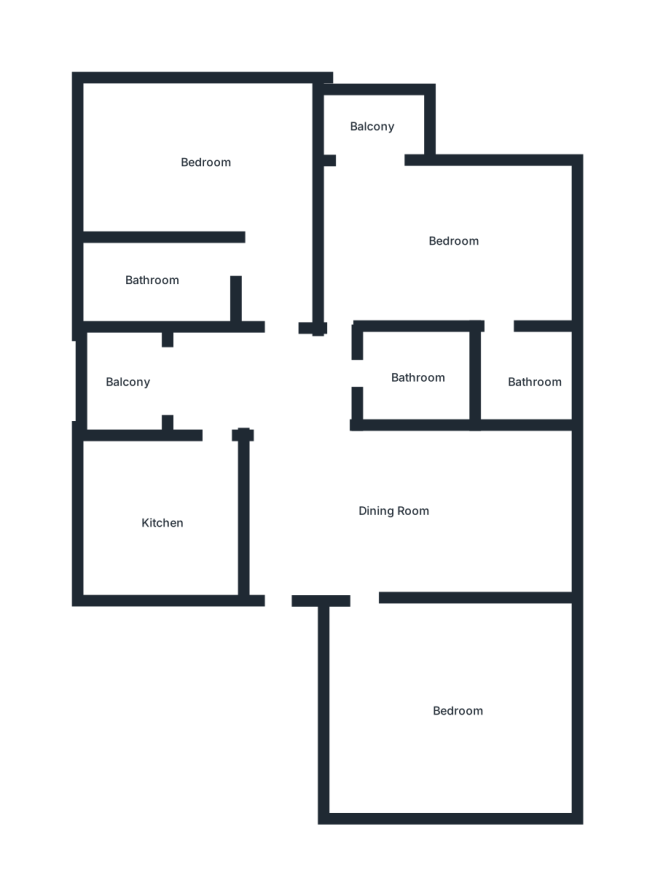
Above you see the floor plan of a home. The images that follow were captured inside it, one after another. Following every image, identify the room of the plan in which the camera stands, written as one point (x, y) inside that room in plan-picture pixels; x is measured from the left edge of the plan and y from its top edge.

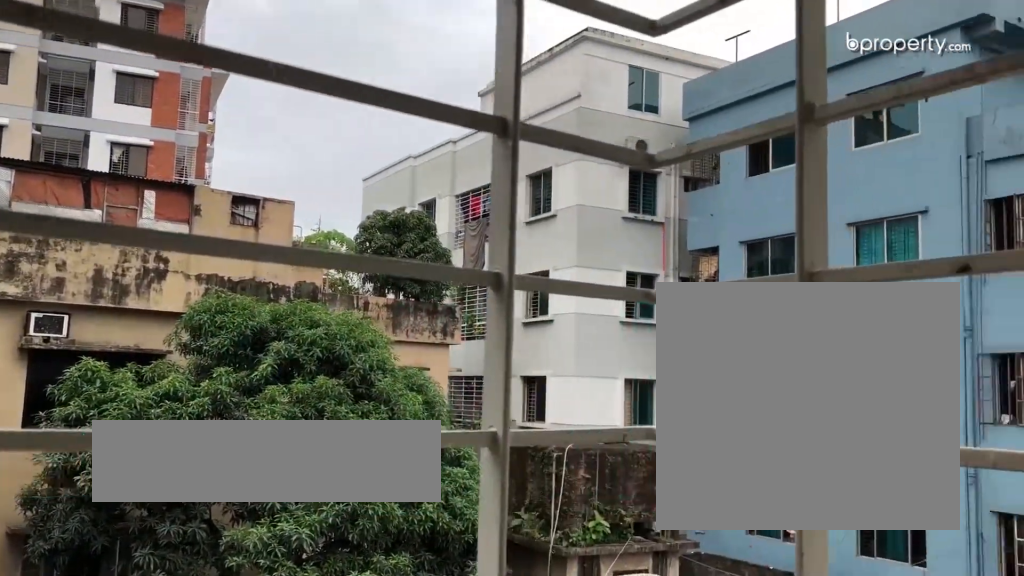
(375, 125)
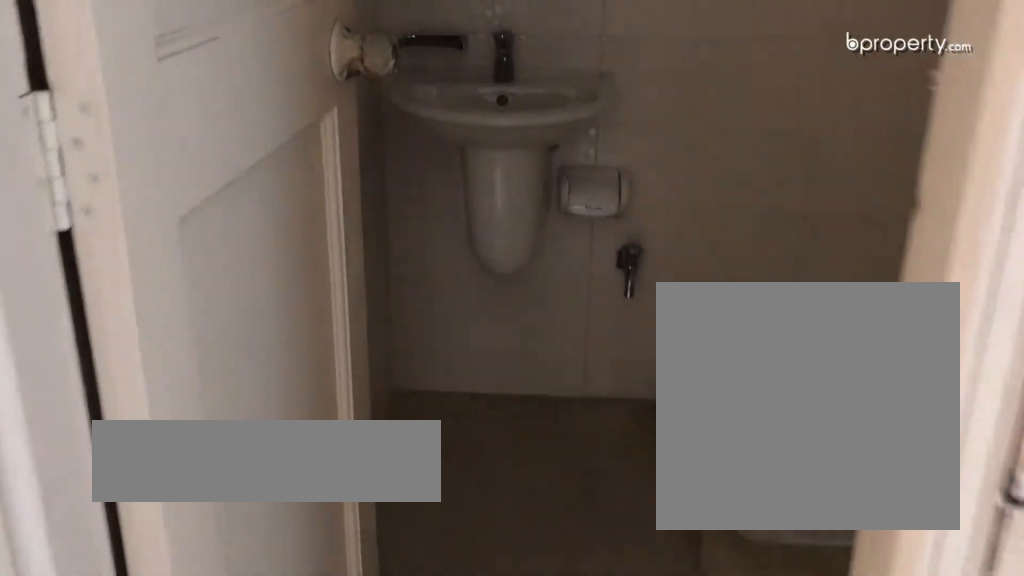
(418, 376)
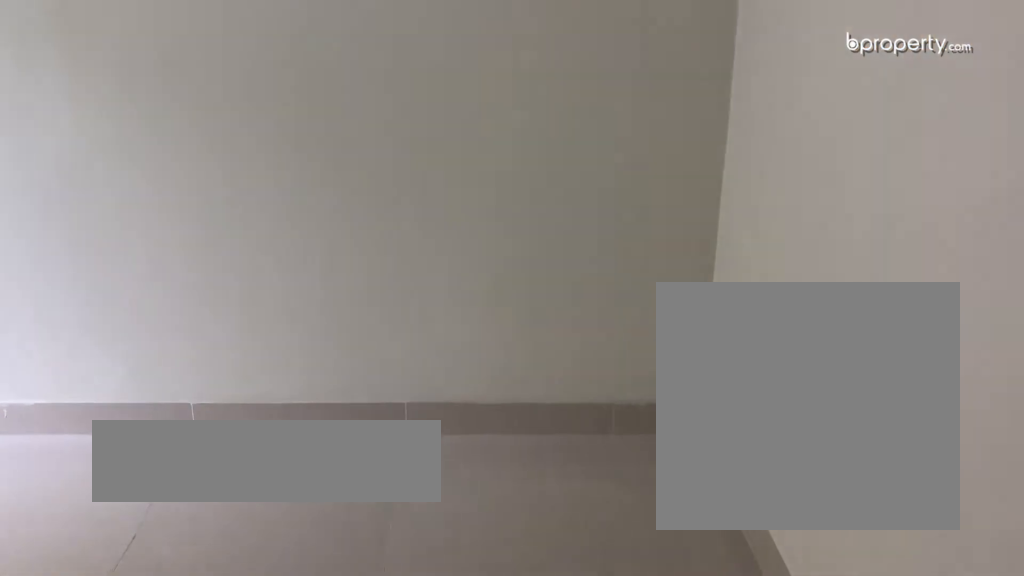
(461, 710)
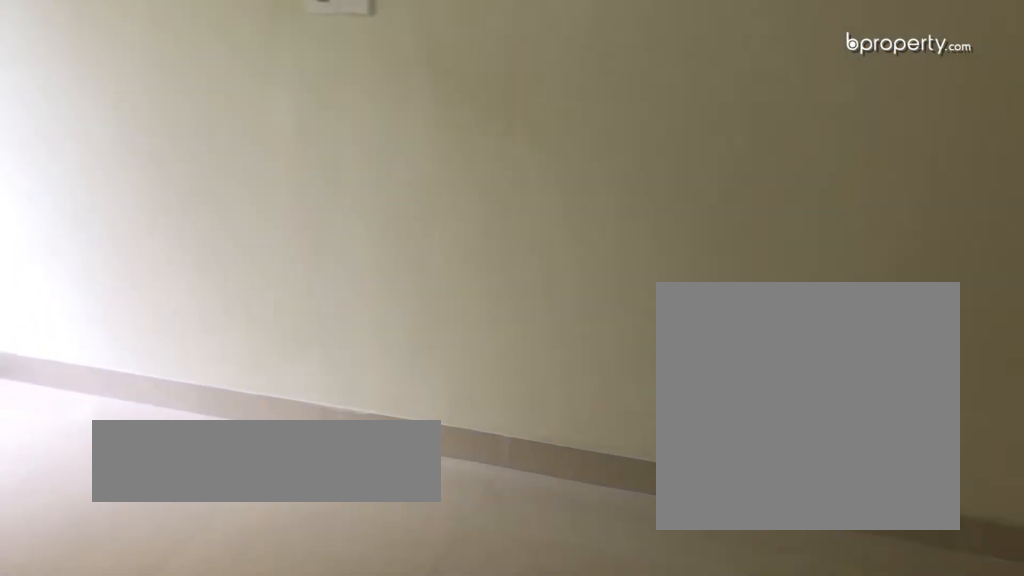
(461, 710)
